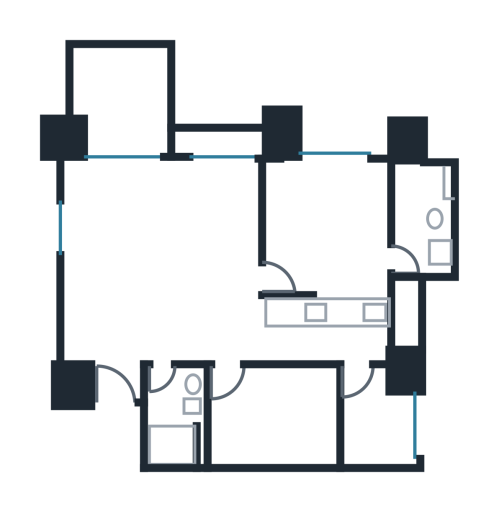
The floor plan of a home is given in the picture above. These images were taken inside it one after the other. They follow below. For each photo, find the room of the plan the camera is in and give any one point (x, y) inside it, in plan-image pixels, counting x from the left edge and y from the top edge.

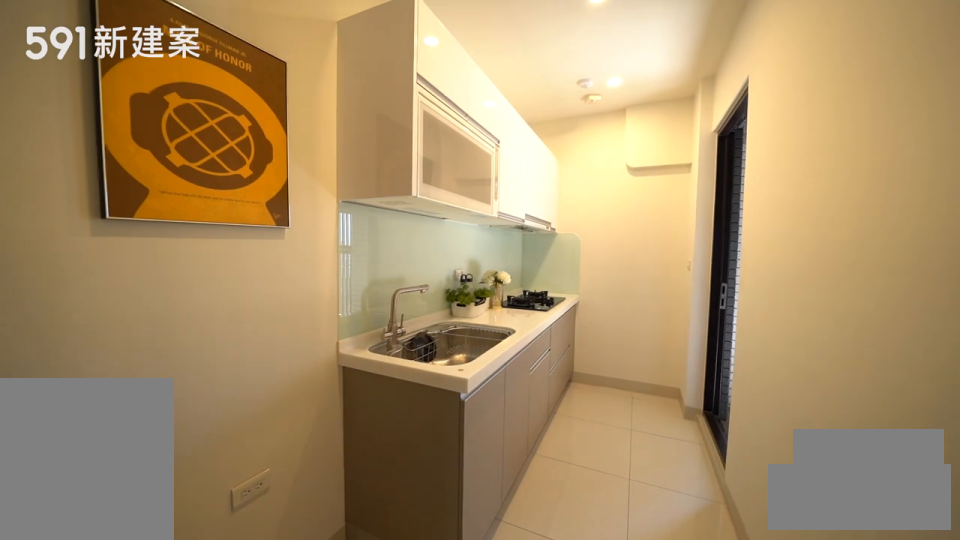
(330, 326)
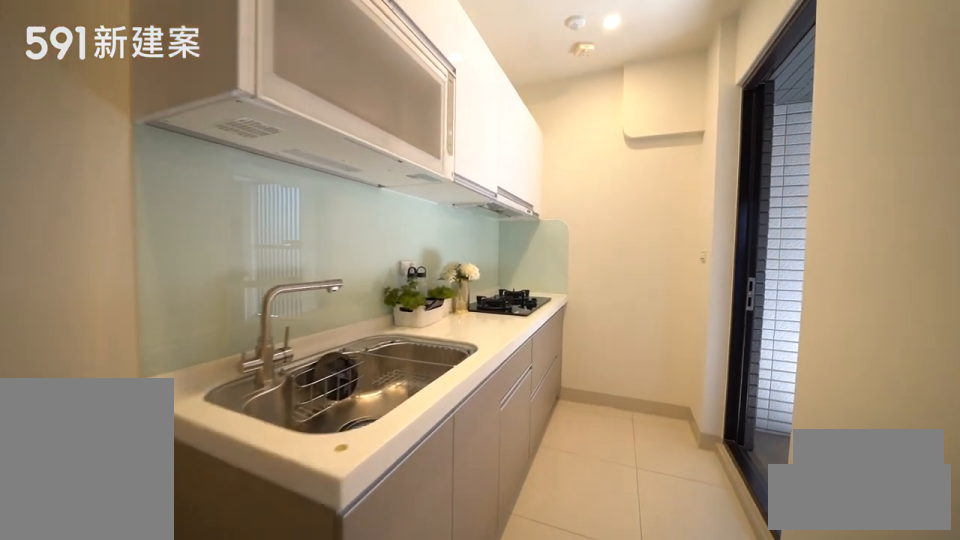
(330, 326)
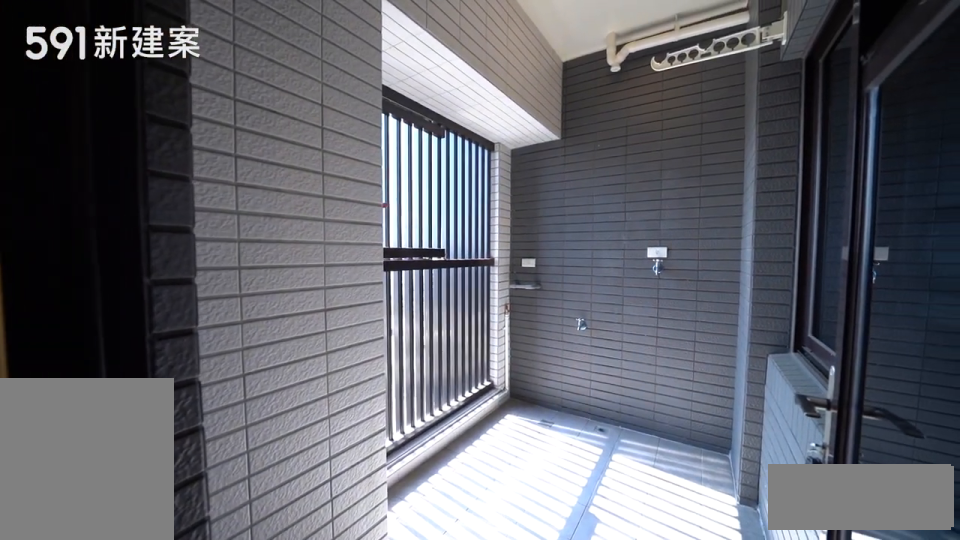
(373, 415)
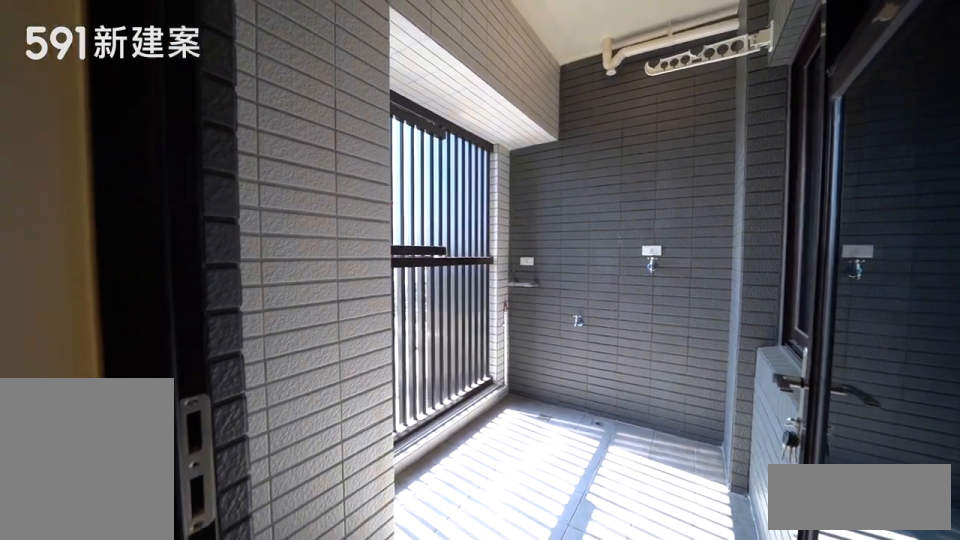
(373, 415)
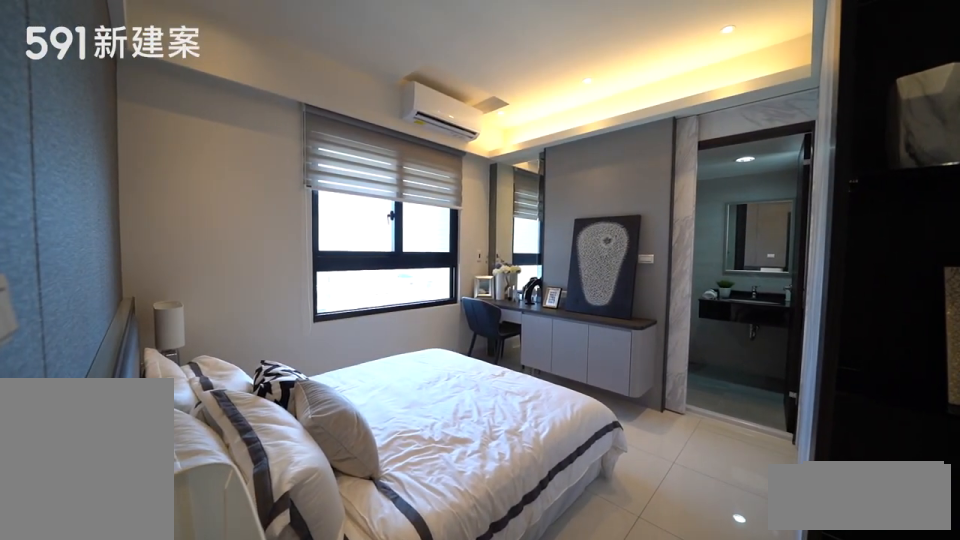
(329, 227)
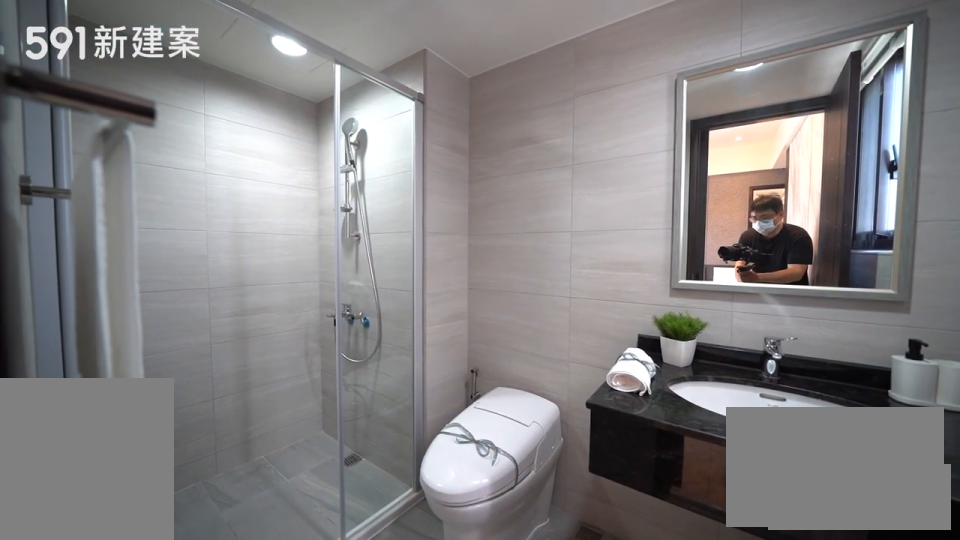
(423, 216)
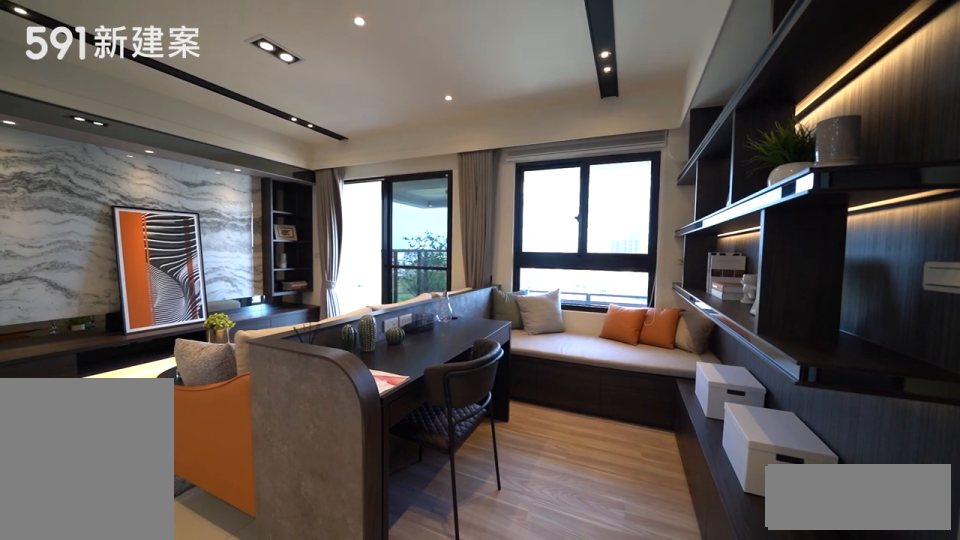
(219, 224)
